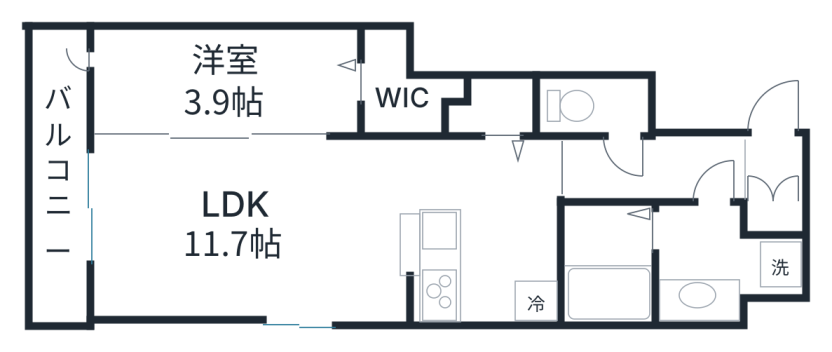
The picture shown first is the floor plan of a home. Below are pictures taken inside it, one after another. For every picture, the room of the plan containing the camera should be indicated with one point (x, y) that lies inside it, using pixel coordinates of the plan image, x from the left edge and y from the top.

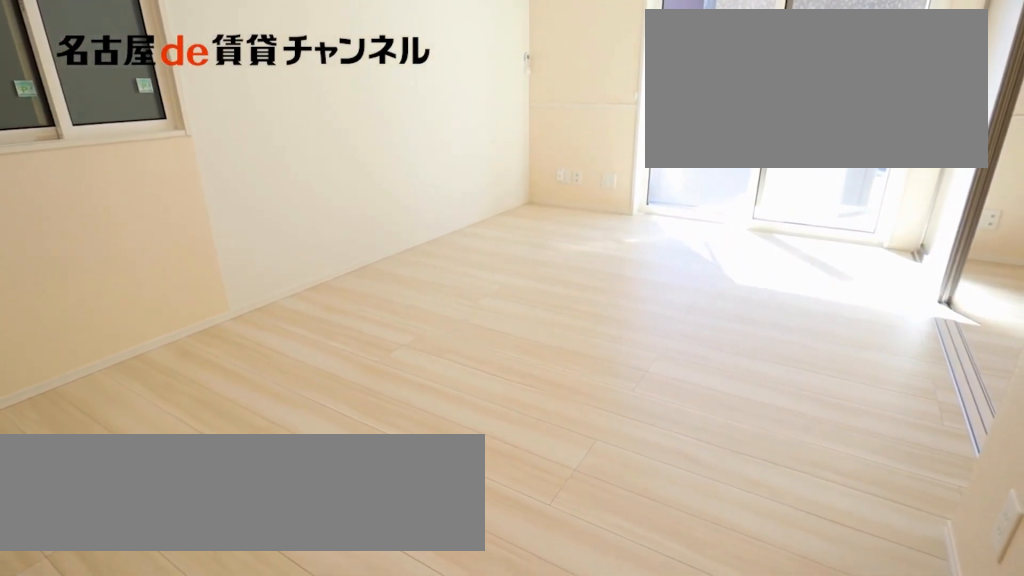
(253, 232)
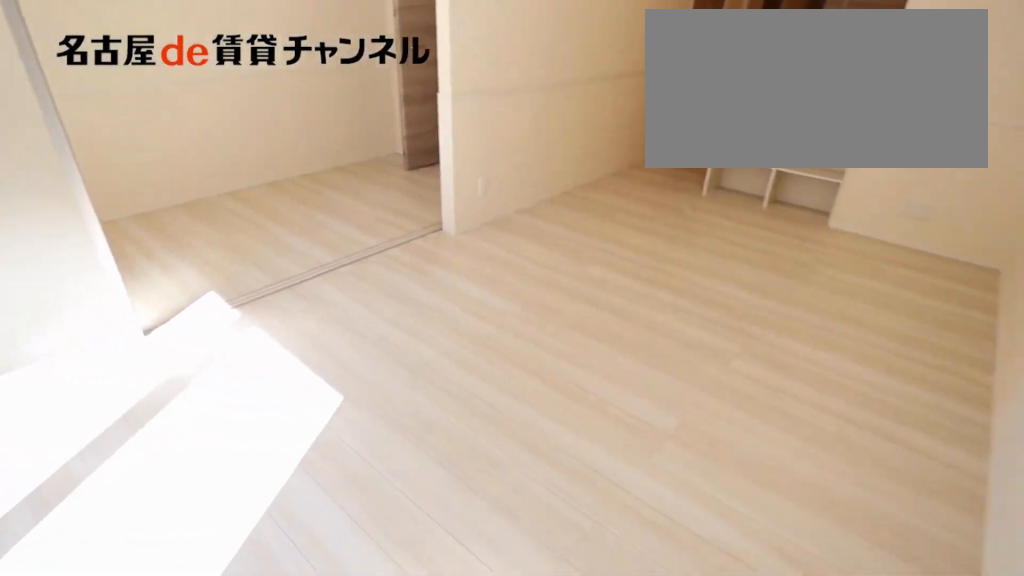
(253, 232)
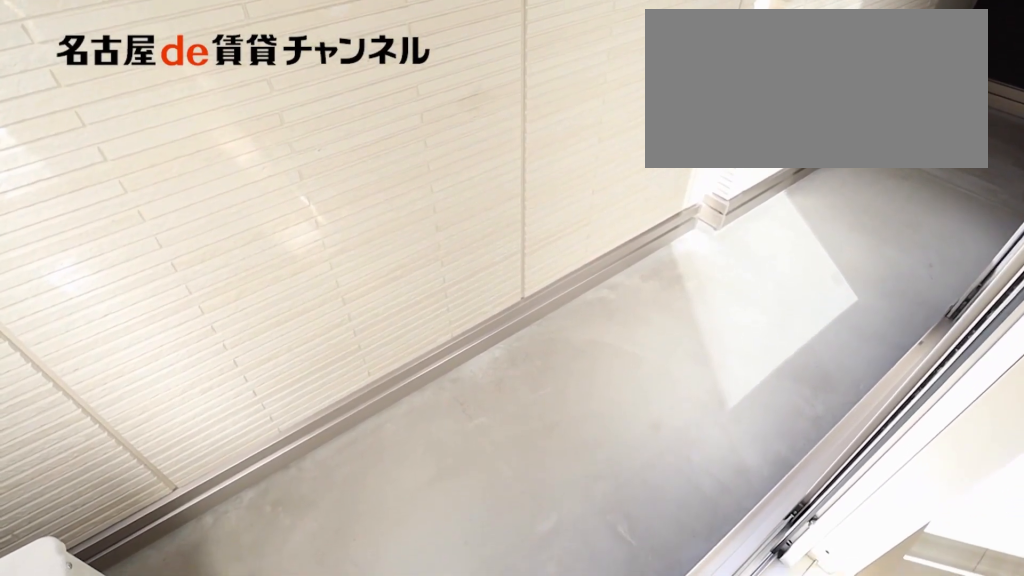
(62, 178)
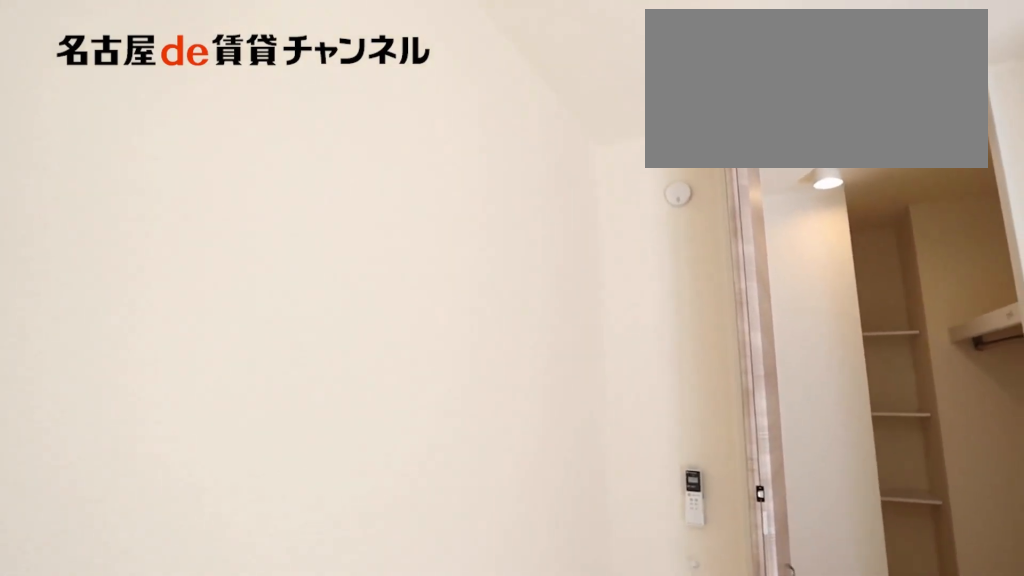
(226, 83)
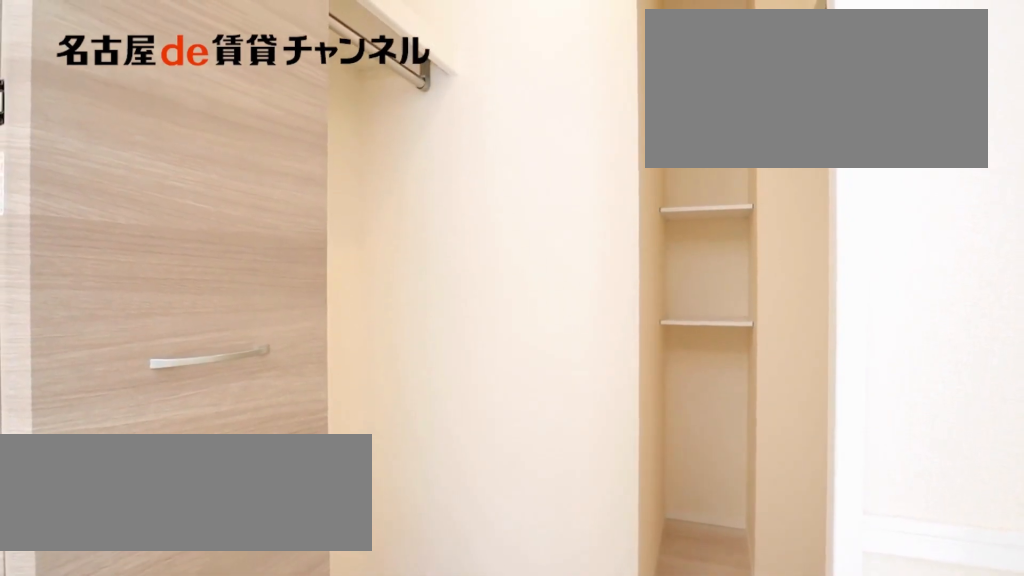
(400, 92)
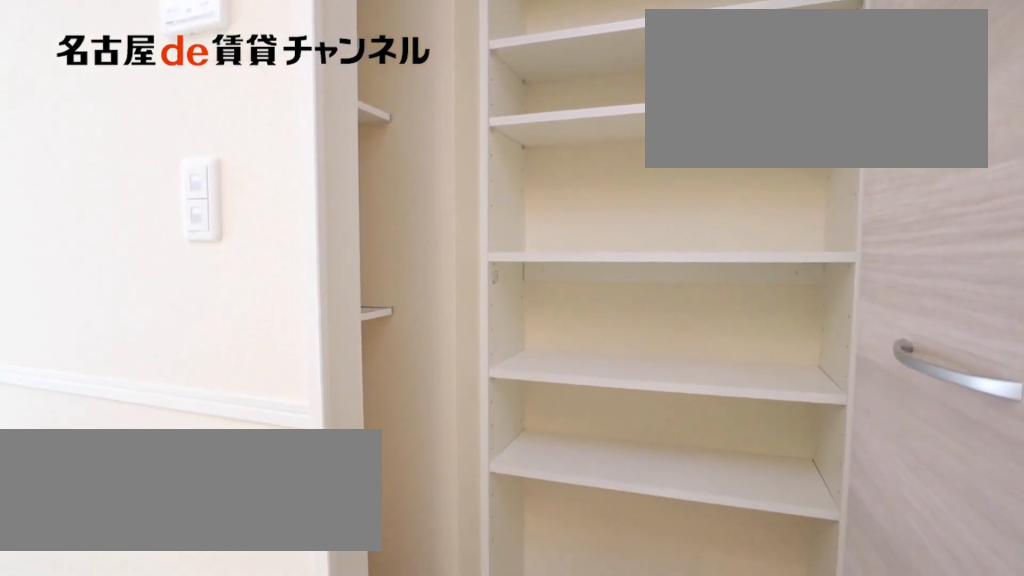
(490, 111)
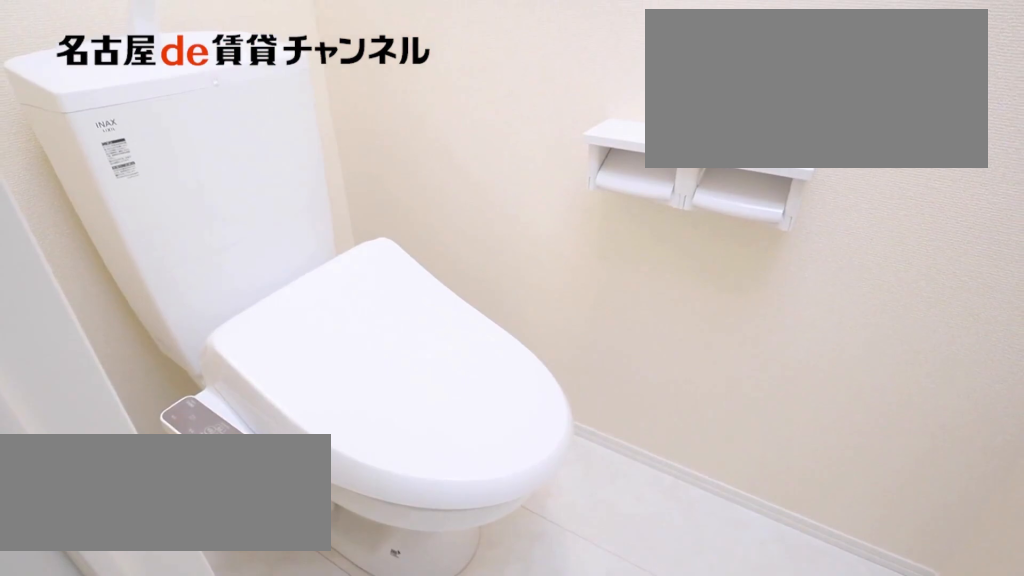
(596, 106)
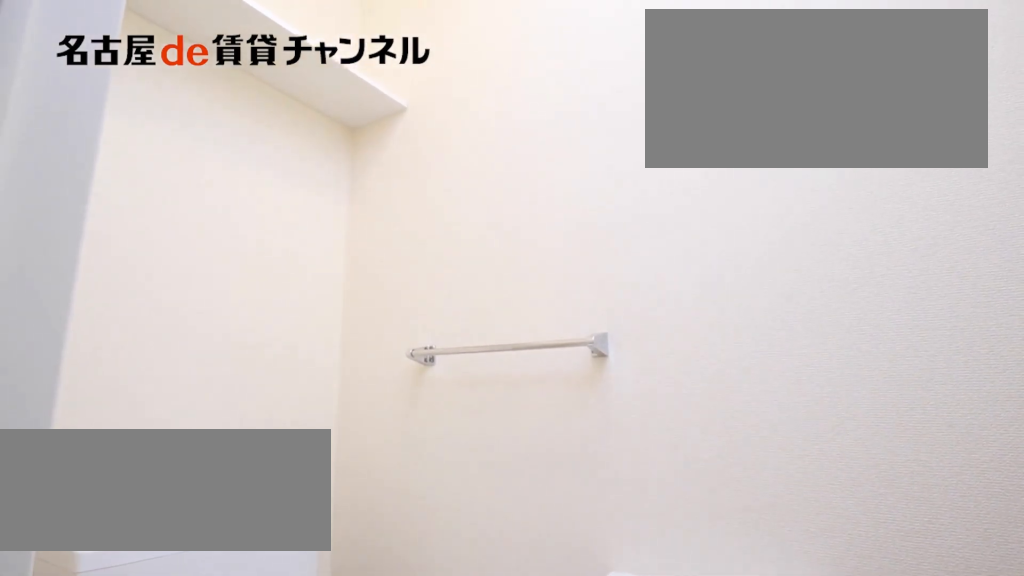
(596, 106)
